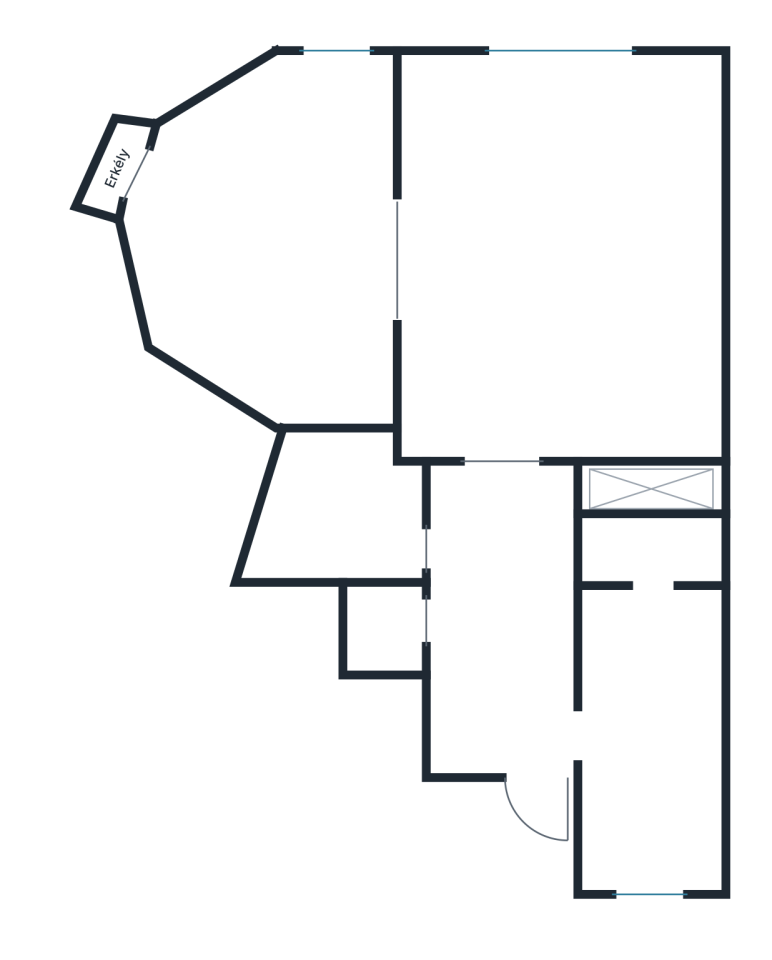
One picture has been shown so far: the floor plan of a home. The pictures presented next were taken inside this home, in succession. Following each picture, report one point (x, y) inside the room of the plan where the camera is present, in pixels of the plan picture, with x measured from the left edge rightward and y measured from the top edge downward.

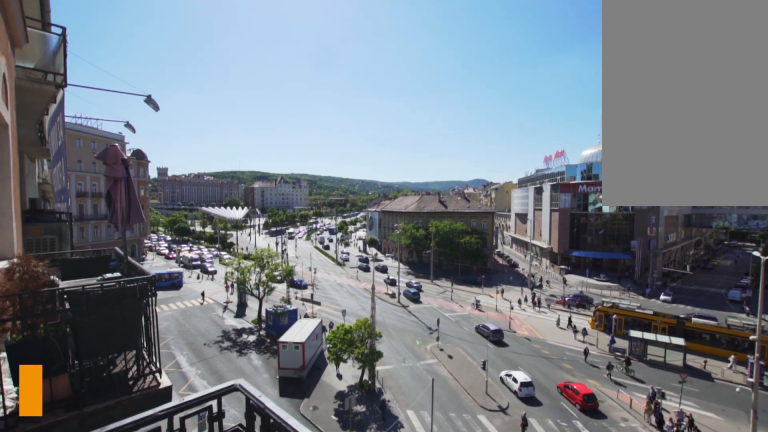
(111, 171)
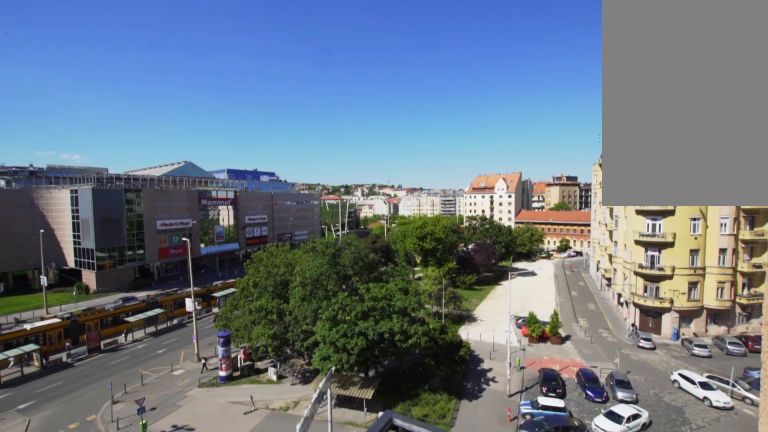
(111, 171)
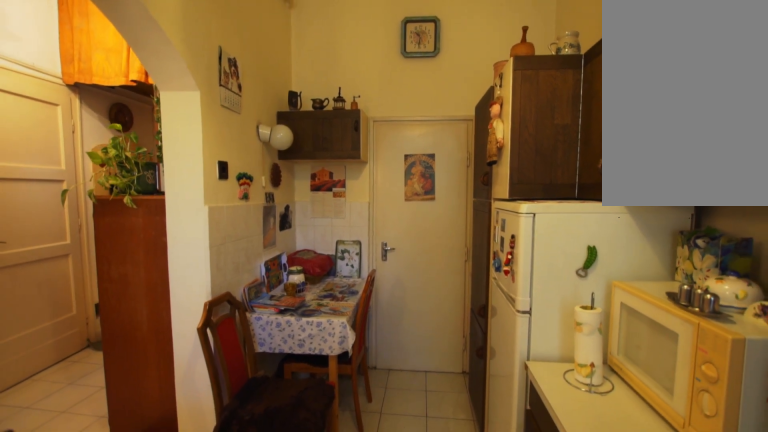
(652, 741)
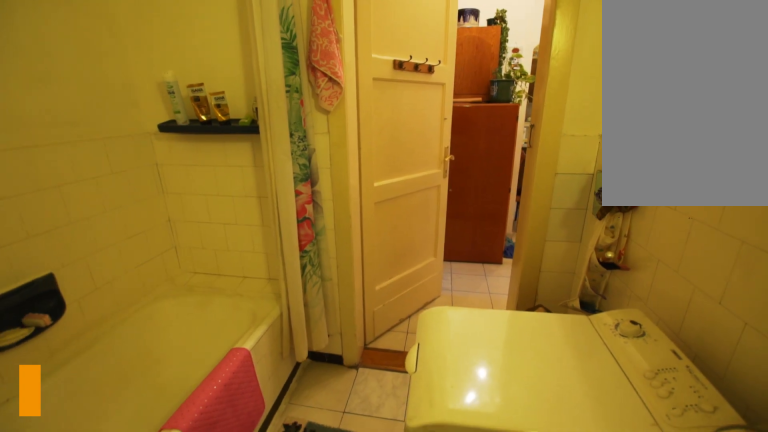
(358, 521)
